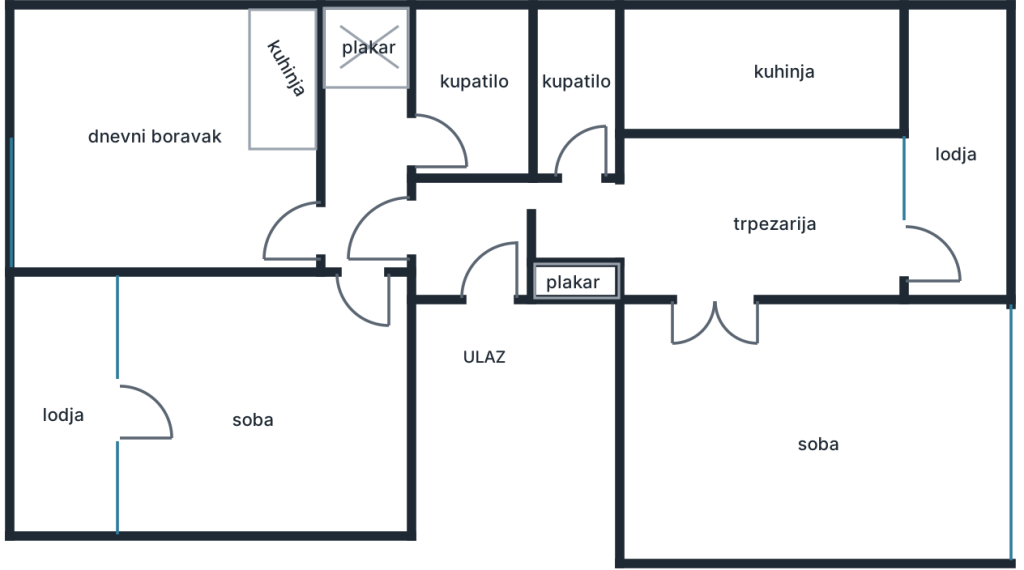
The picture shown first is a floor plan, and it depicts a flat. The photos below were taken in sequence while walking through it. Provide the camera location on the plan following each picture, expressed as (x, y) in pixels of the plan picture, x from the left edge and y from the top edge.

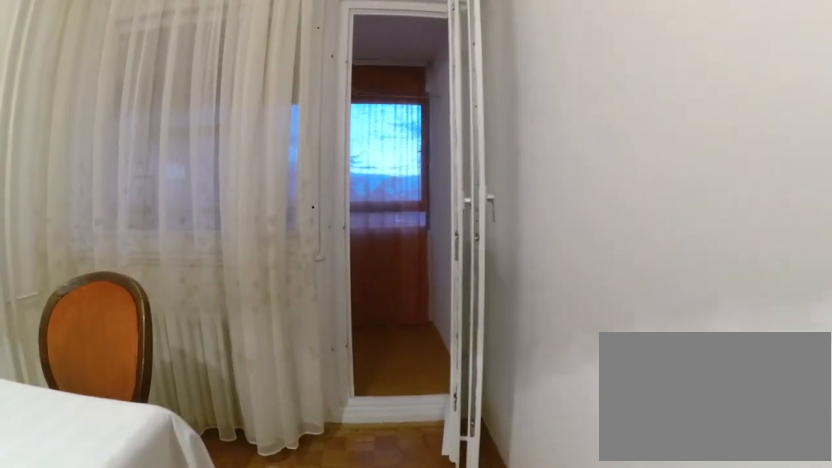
(756, 228)
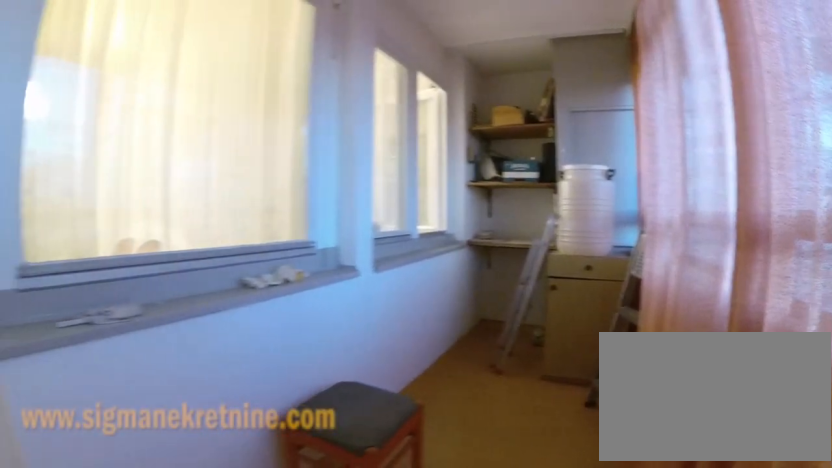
(1001, 264)
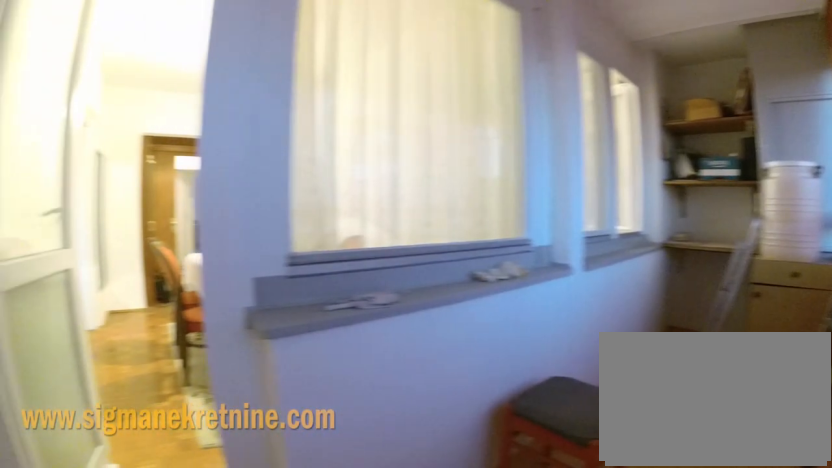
(1015, 262)
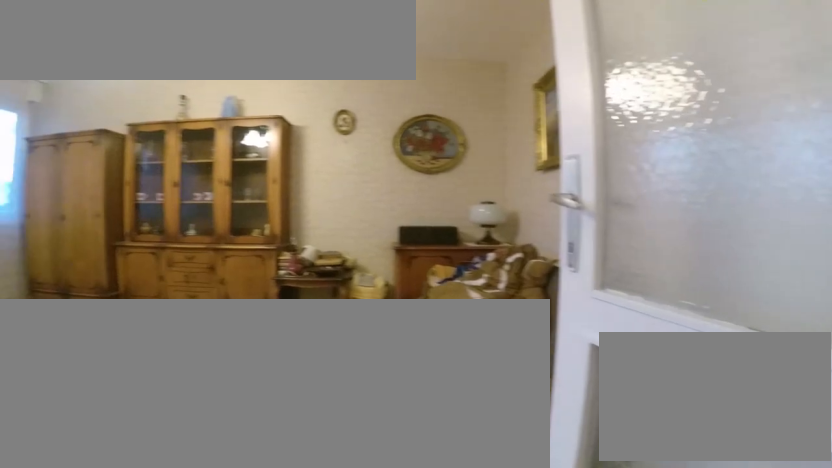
(683, 259)
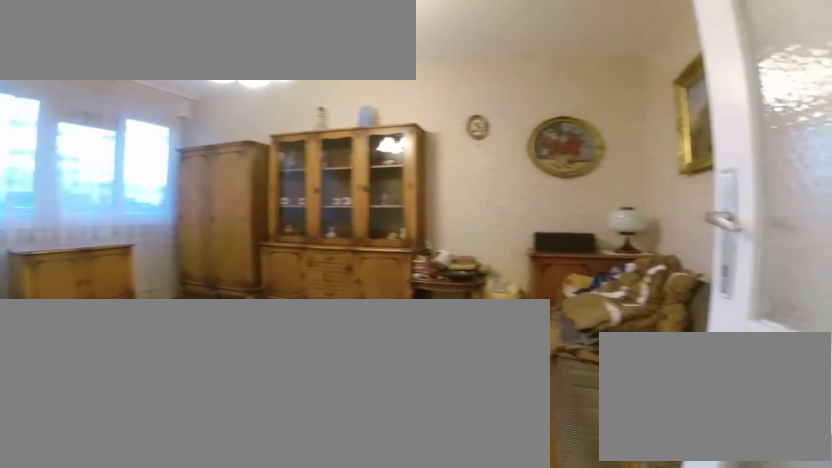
(675, 269)
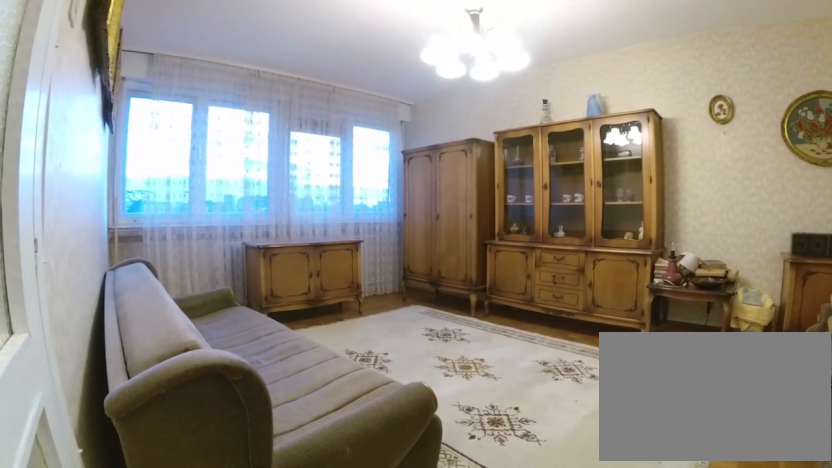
(665, 297)
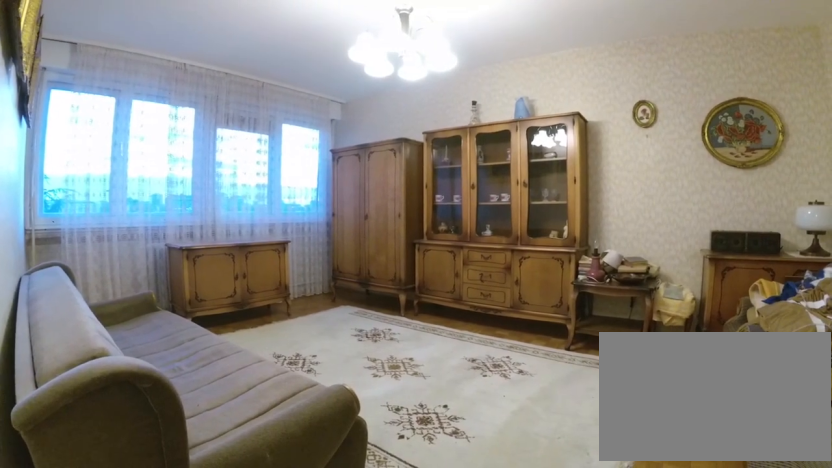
(677, 290)
